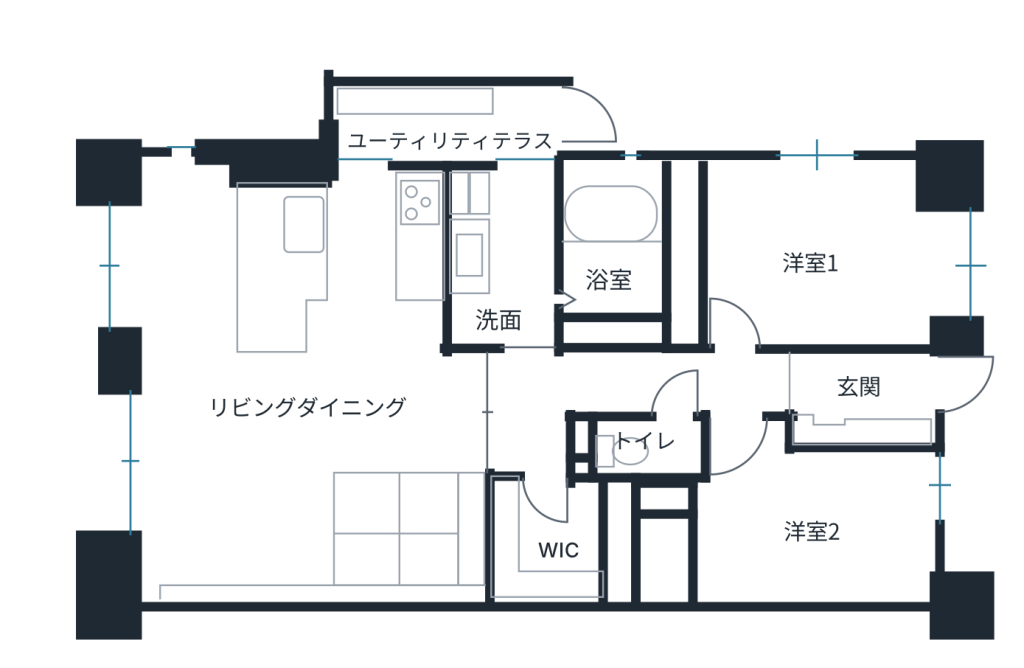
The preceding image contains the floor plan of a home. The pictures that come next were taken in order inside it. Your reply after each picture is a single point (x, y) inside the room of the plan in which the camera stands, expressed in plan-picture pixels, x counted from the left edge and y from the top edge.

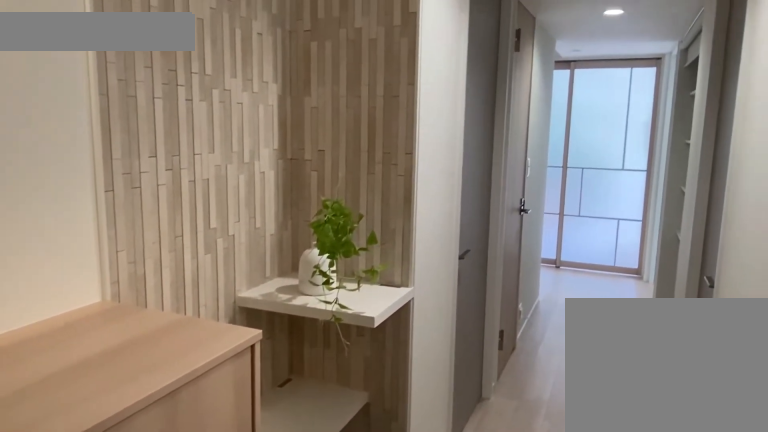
(886, 389)
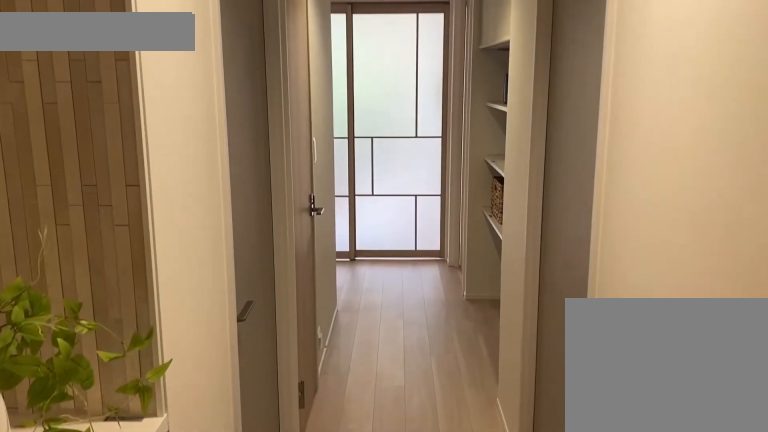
(827, 389)
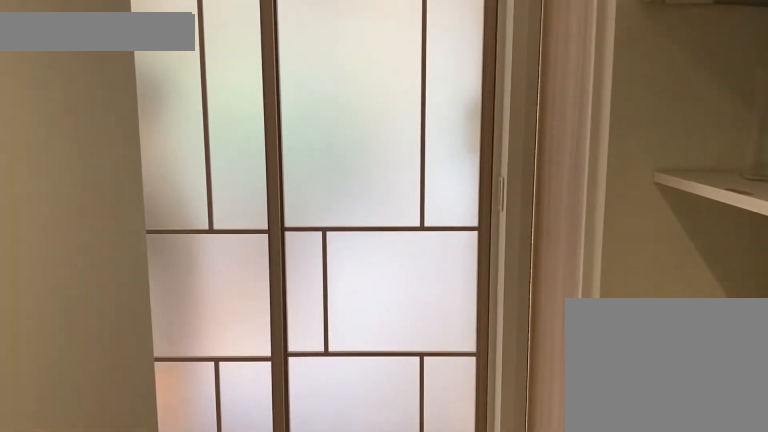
(705, 390)
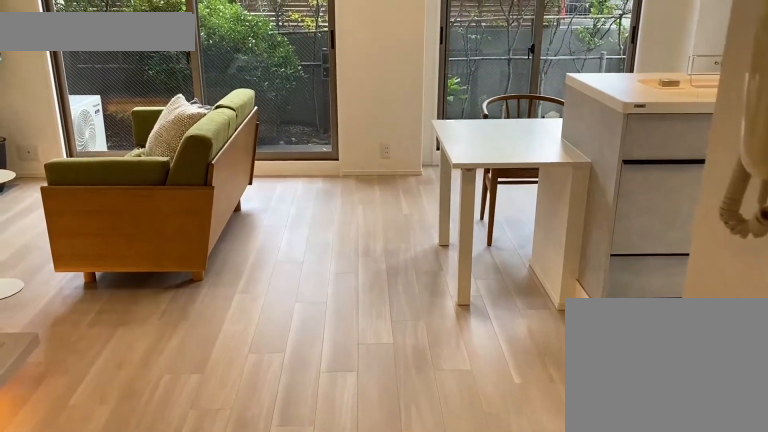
(533, 390)
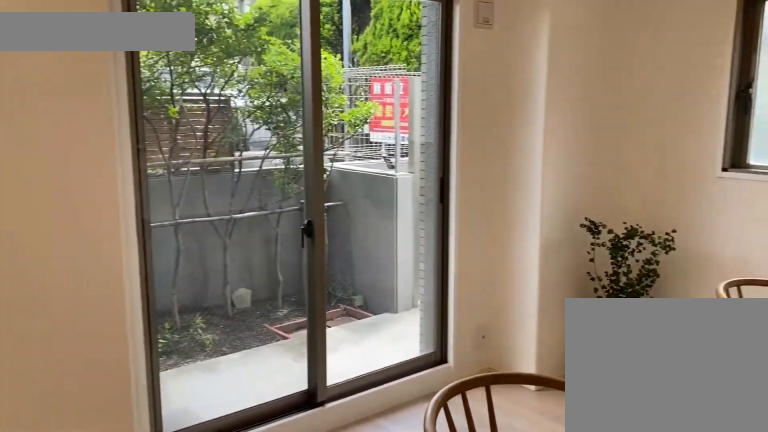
(220, 392)
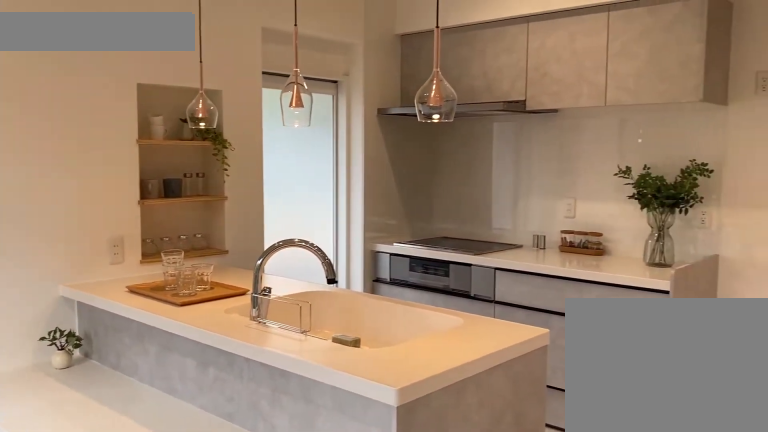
(220, 392)
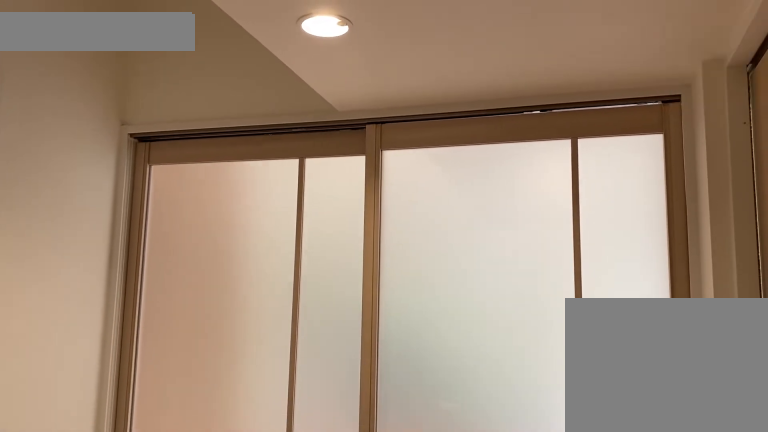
(484, 410)
